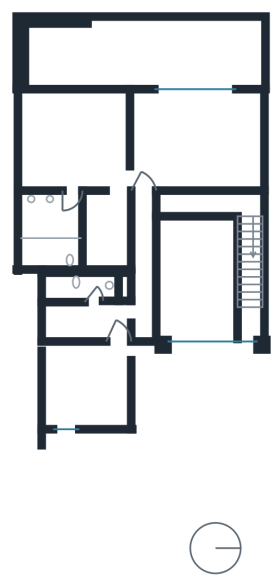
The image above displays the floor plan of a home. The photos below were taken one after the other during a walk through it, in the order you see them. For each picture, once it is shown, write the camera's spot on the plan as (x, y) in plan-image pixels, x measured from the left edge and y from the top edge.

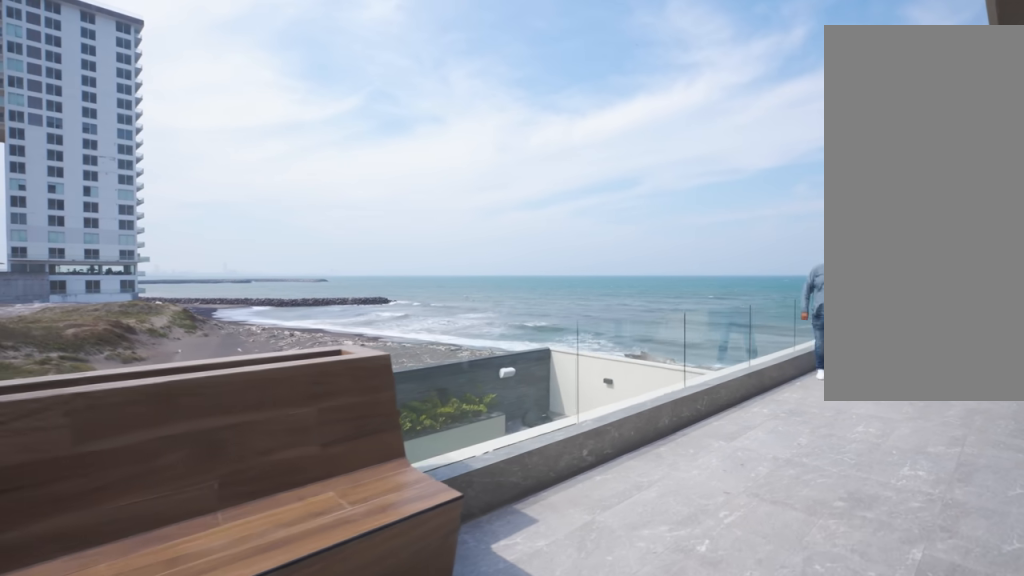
(118, 40)
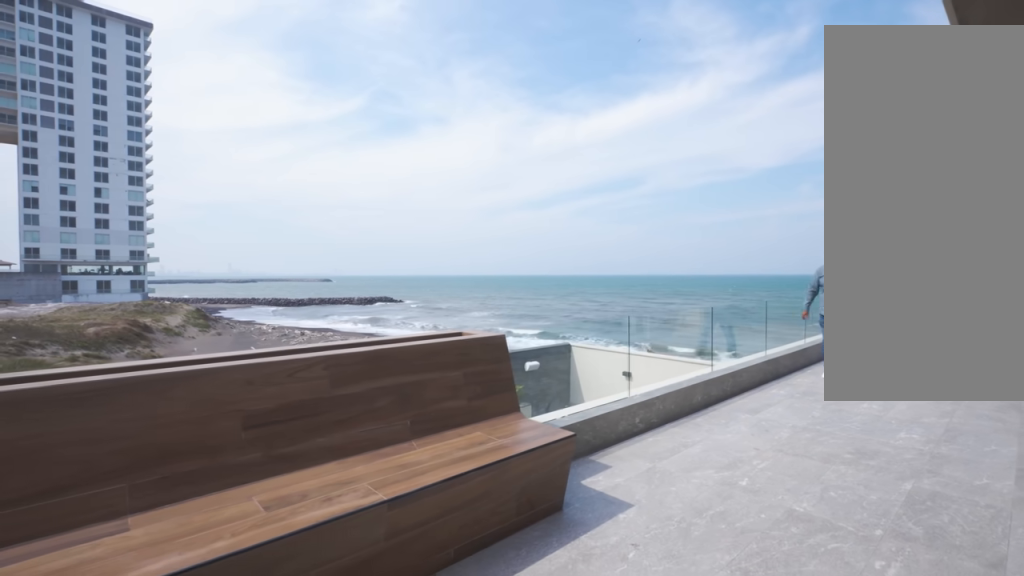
(76, 47)
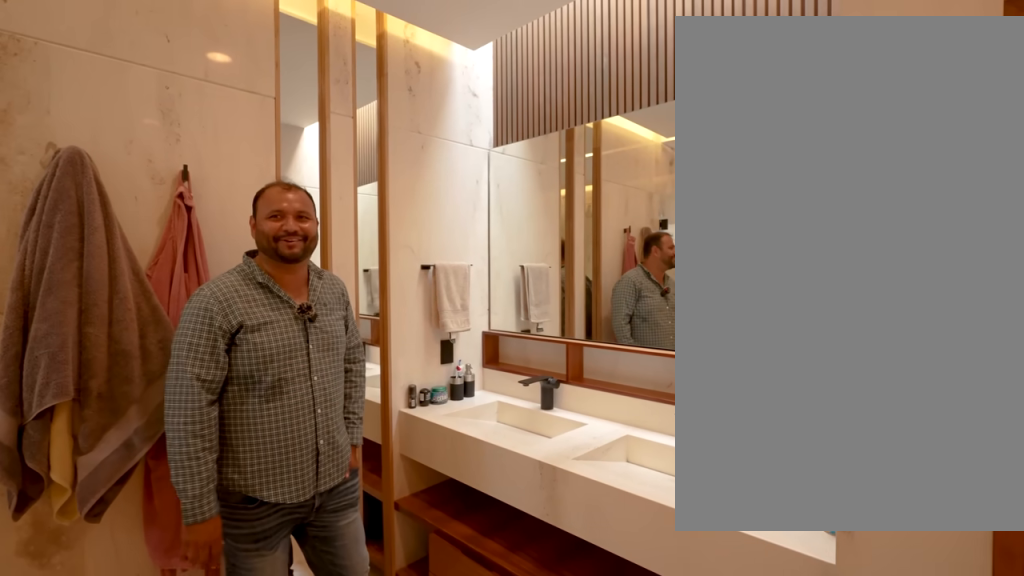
(62, 218)
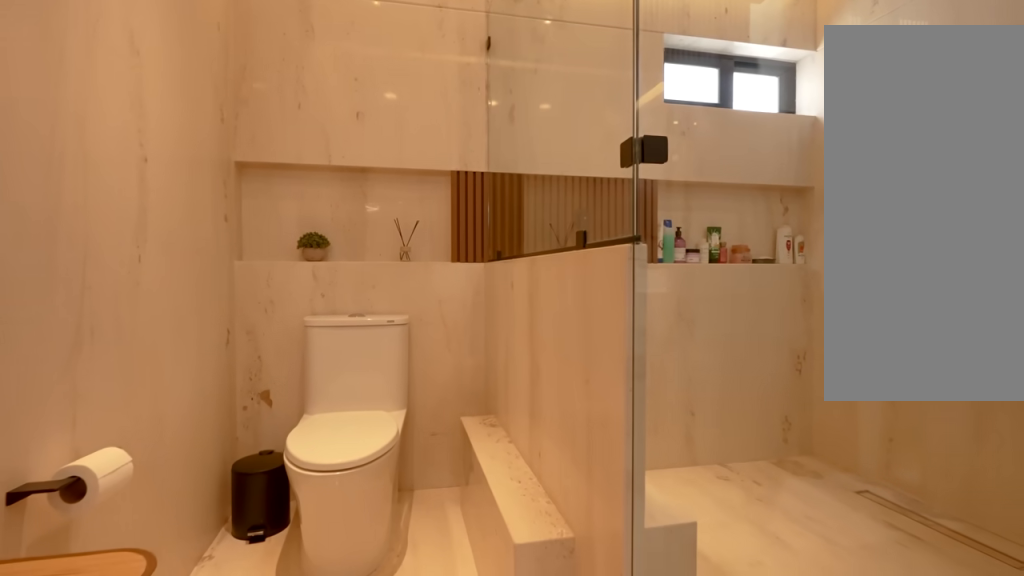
(62, 212)
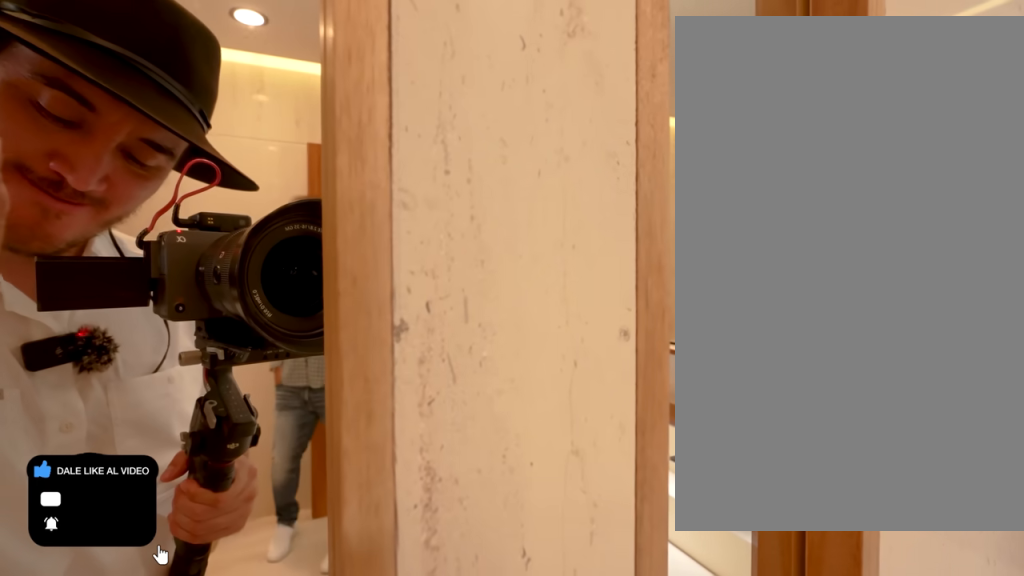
(35, 214)
